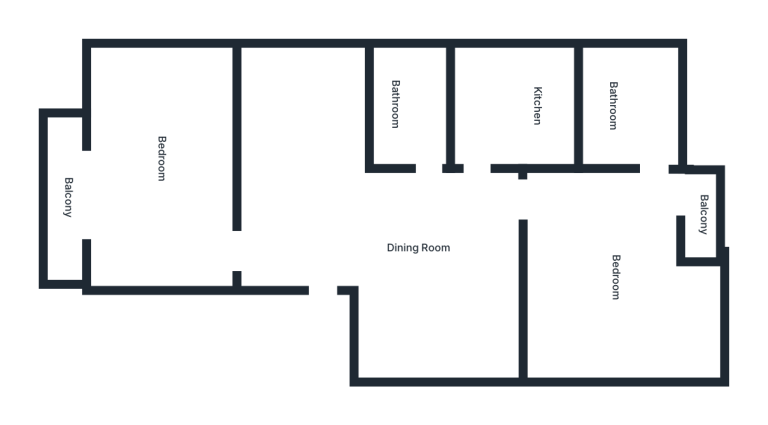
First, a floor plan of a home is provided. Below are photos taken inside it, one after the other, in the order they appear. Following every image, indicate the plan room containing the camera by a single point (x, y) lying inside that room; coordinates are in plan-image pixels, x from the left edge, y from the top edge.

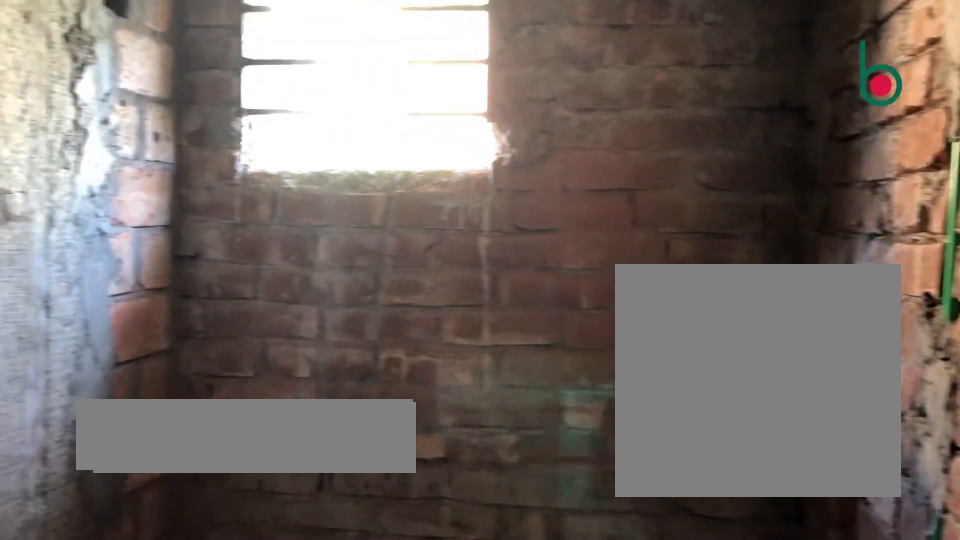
(421, 114)
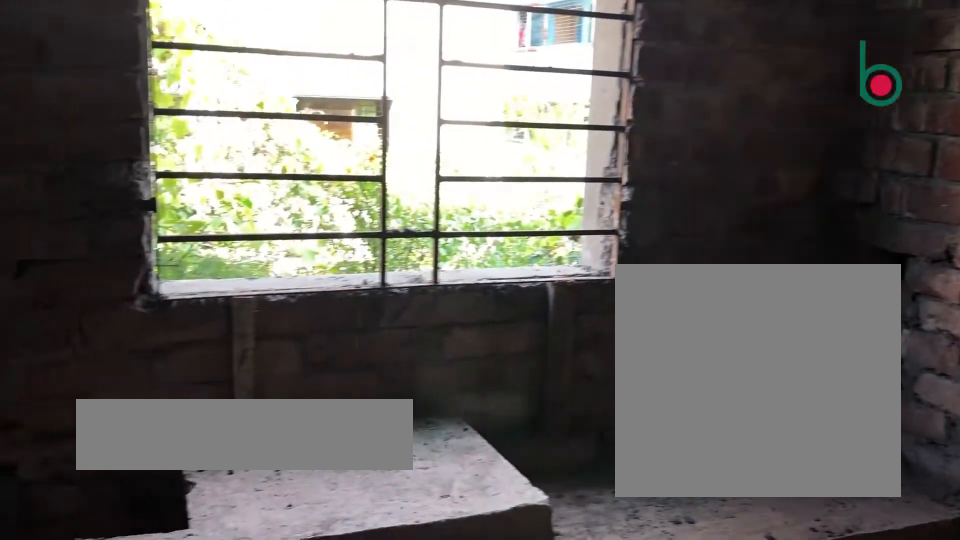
(542, 123)
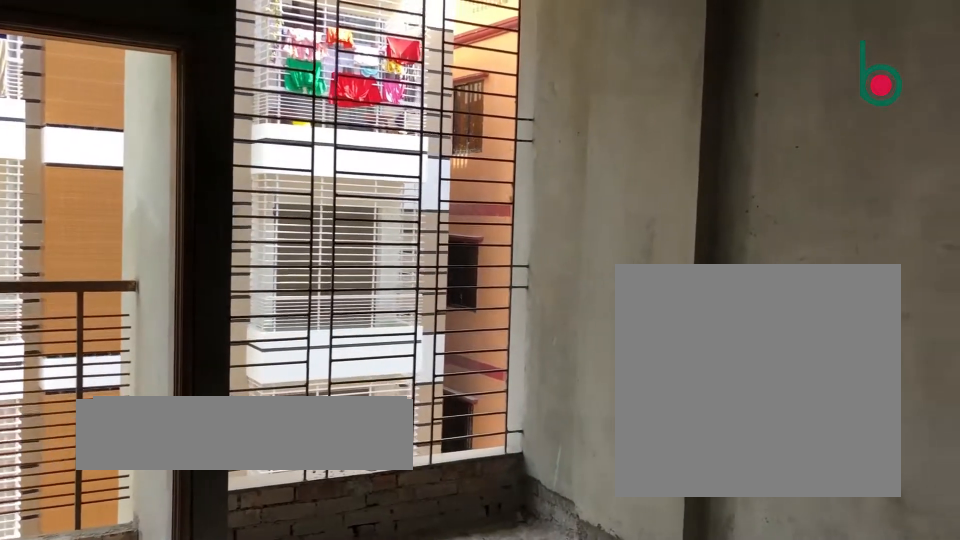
(615, 278)
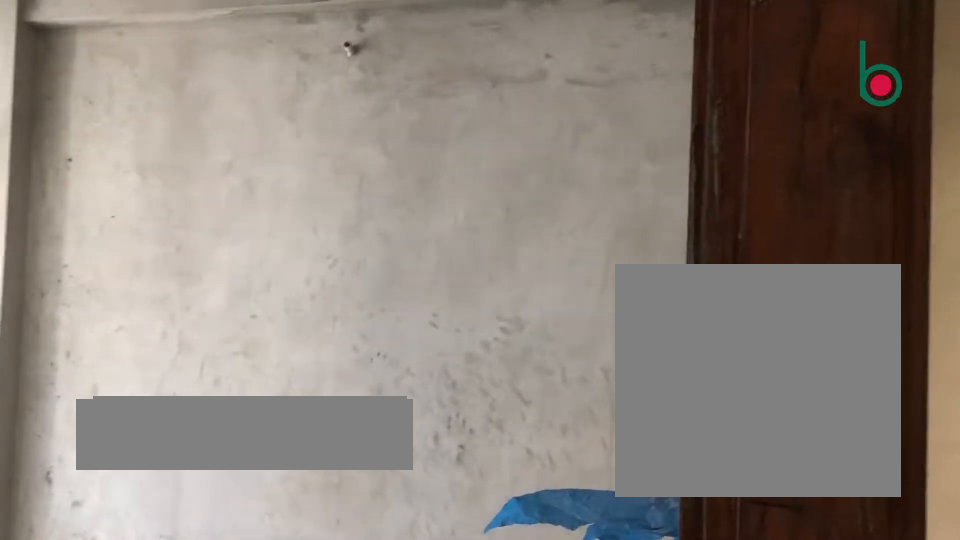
(615, 278)
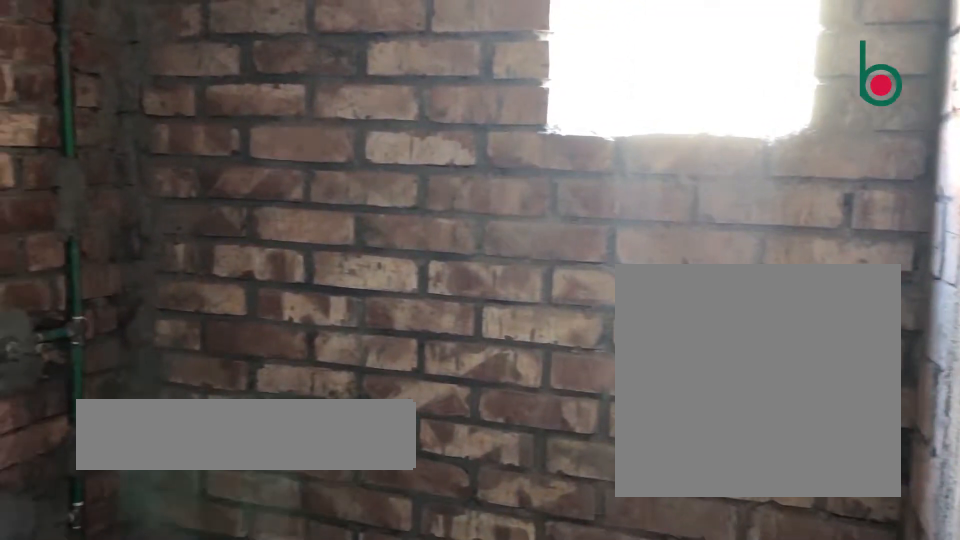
(624, 107)
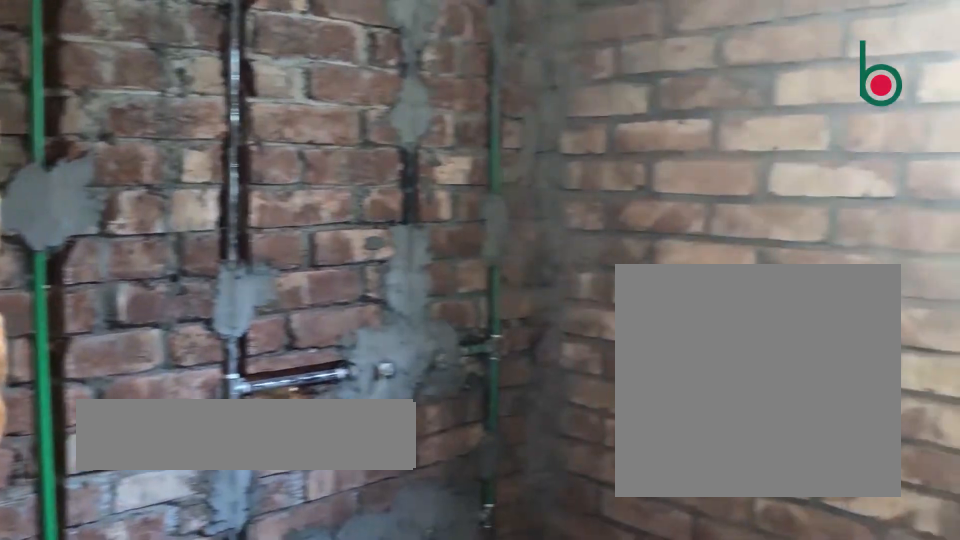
(624, 107)
